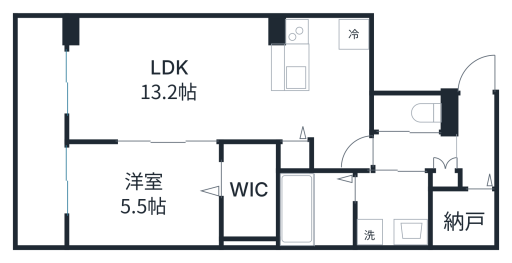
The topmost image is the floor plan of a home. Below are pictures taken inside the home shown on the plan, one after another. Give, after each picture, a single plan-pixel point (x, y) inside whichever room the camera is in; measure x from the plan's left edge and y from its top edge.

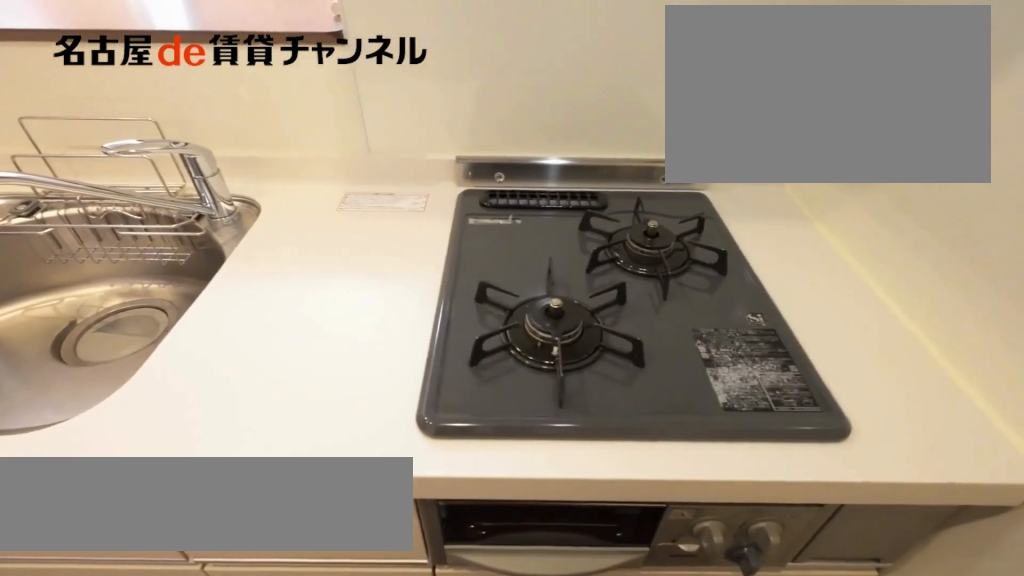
(292, 59)
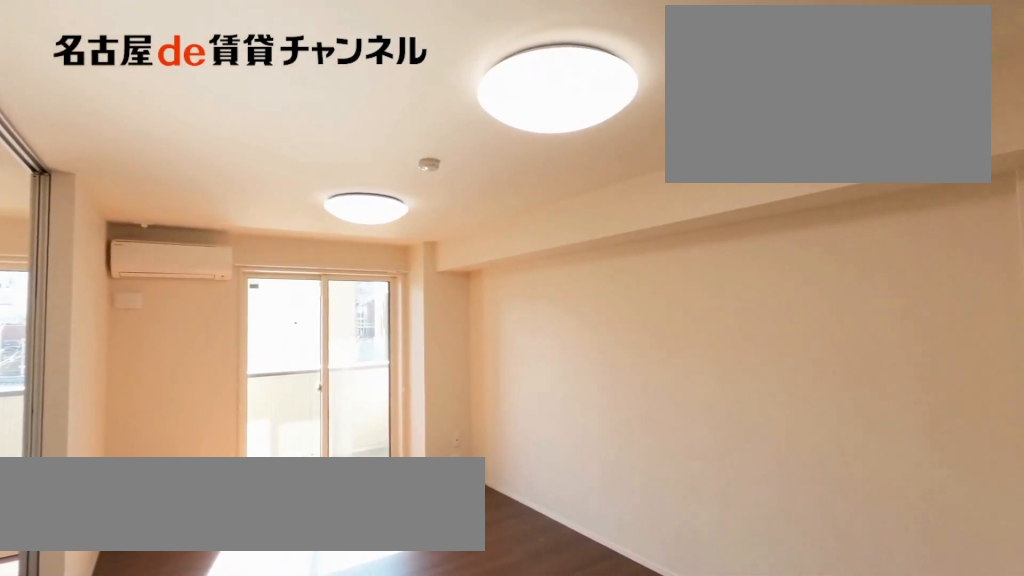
(197, 84)
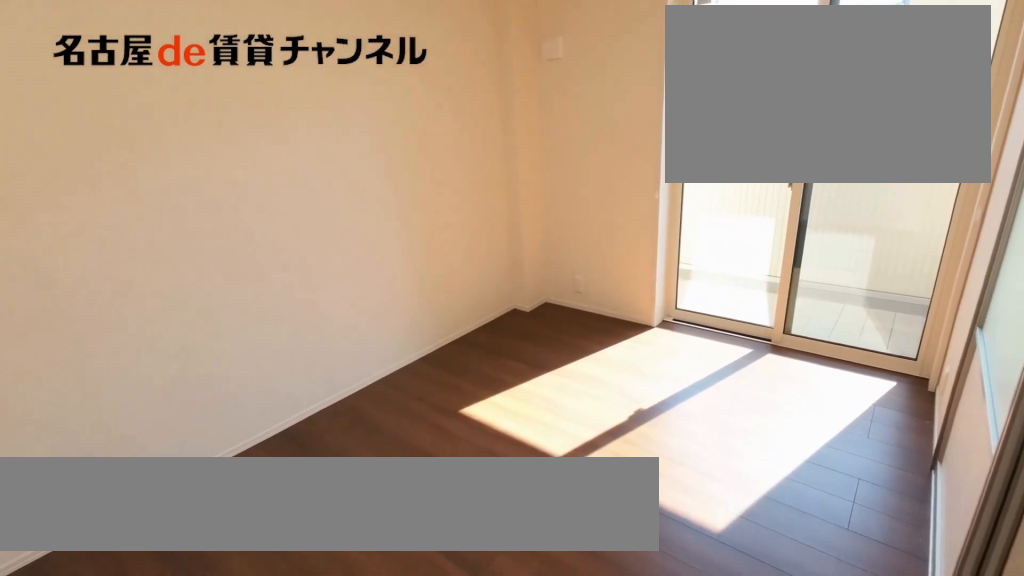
(141, 193)
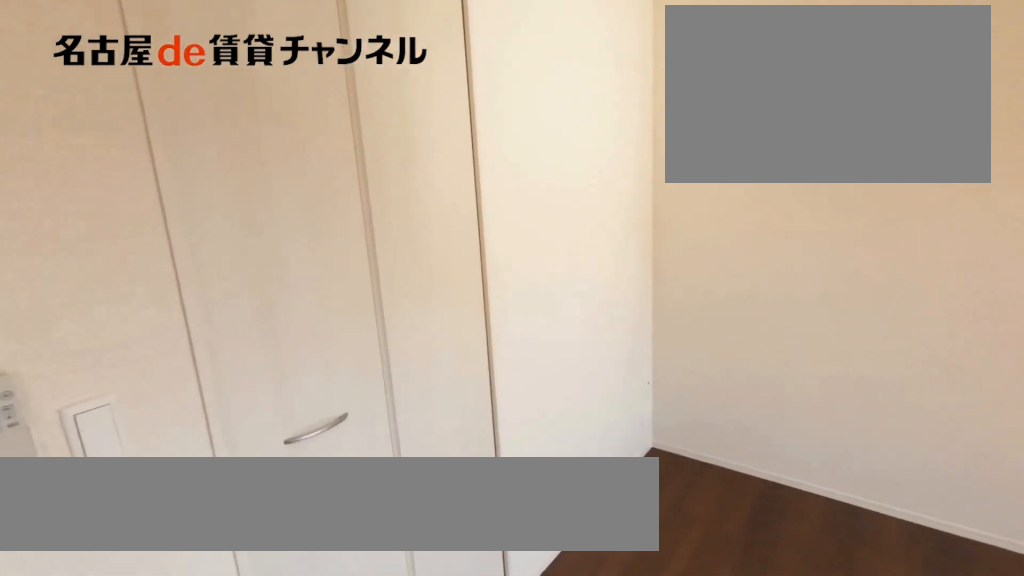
(141, 193)
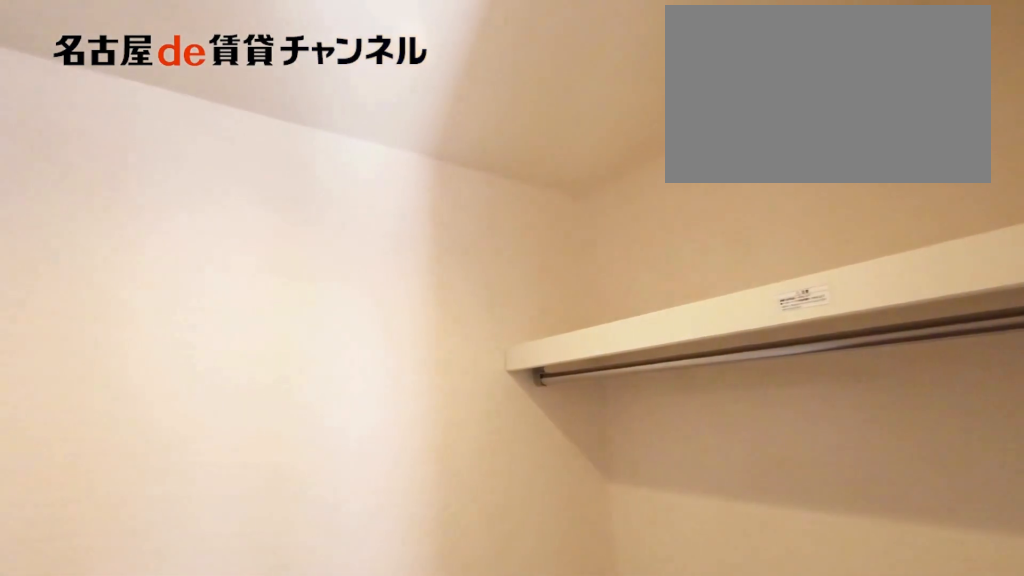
(247, 192)
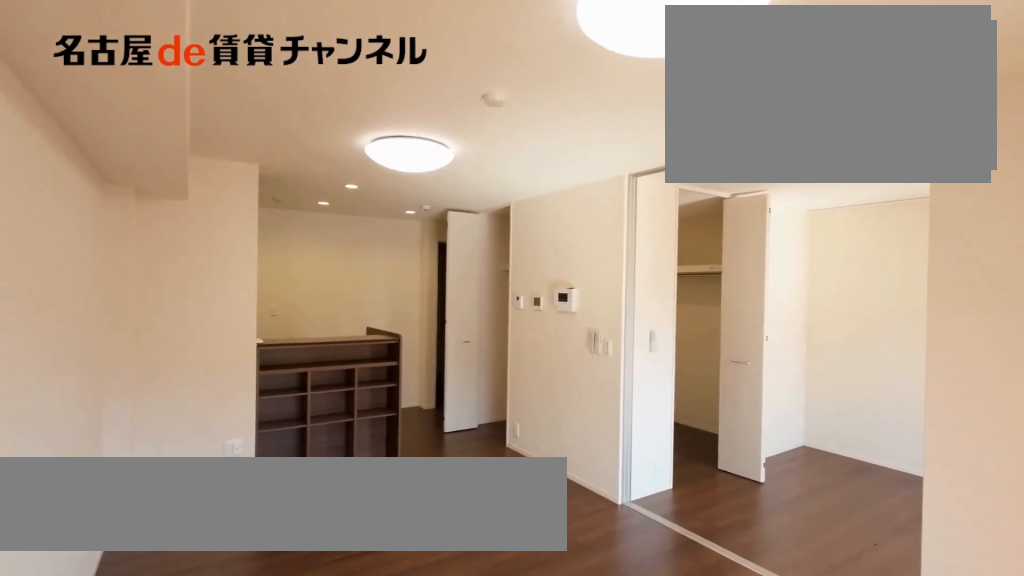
(194, 85)
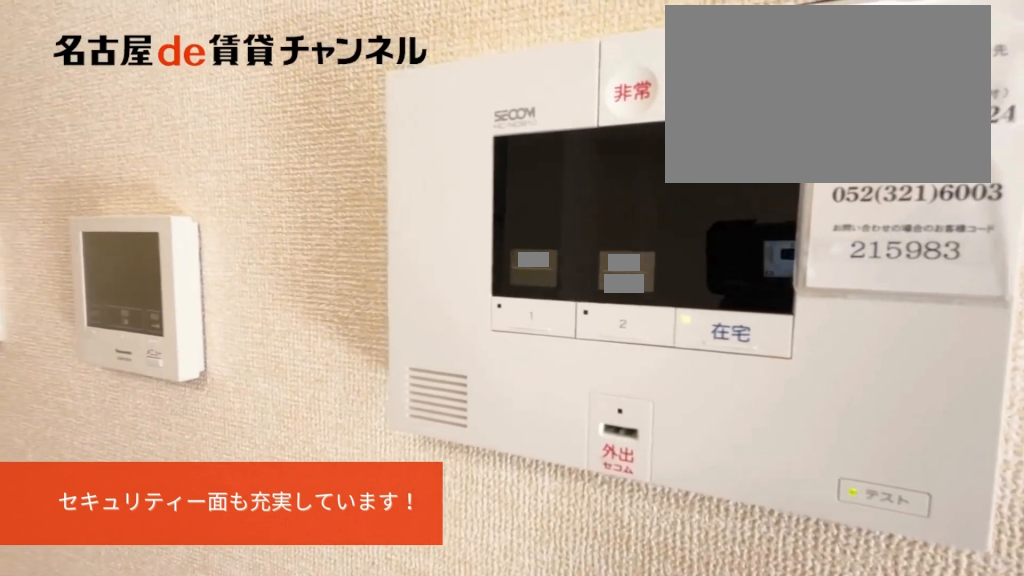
(194, 85)
